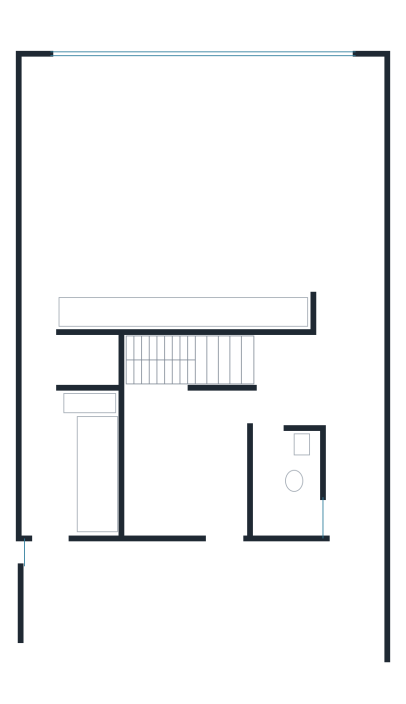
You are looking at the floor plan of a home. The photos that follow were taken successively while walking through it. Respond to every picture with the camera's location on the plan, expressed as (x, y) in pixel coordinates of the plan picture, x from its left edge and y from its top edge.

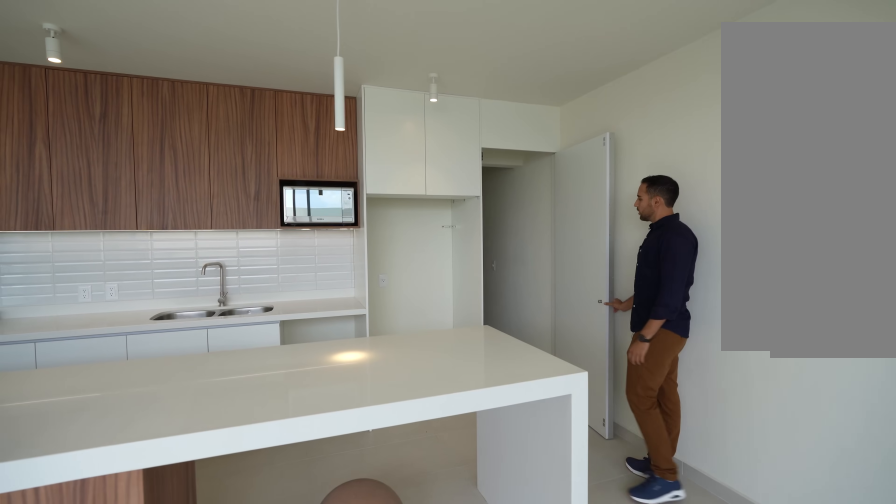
(205, 159)
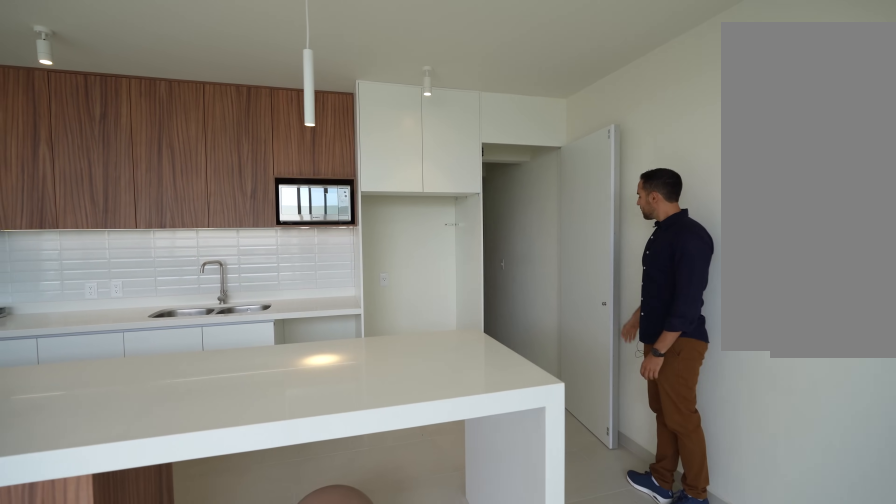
(202, 159)
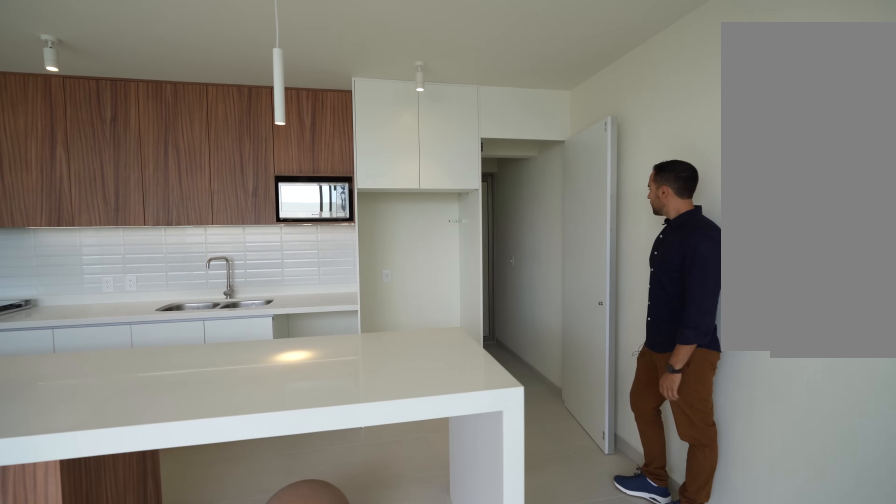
(178, 159)
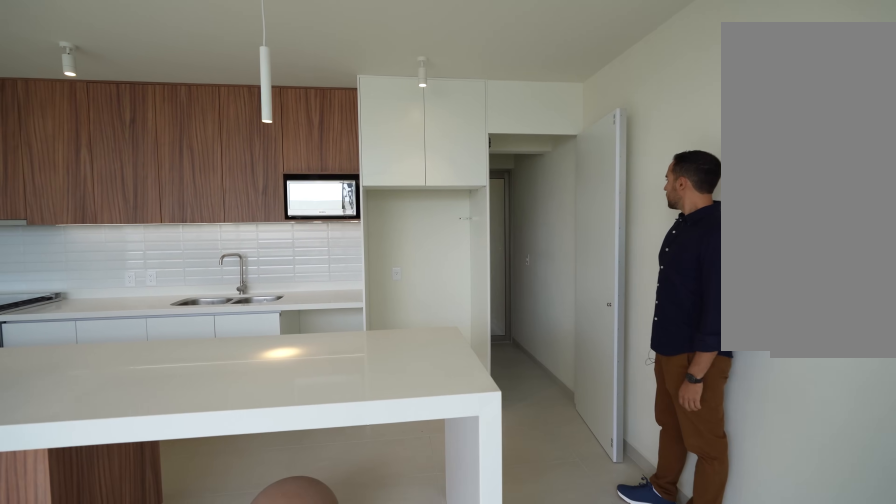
(139, 163)
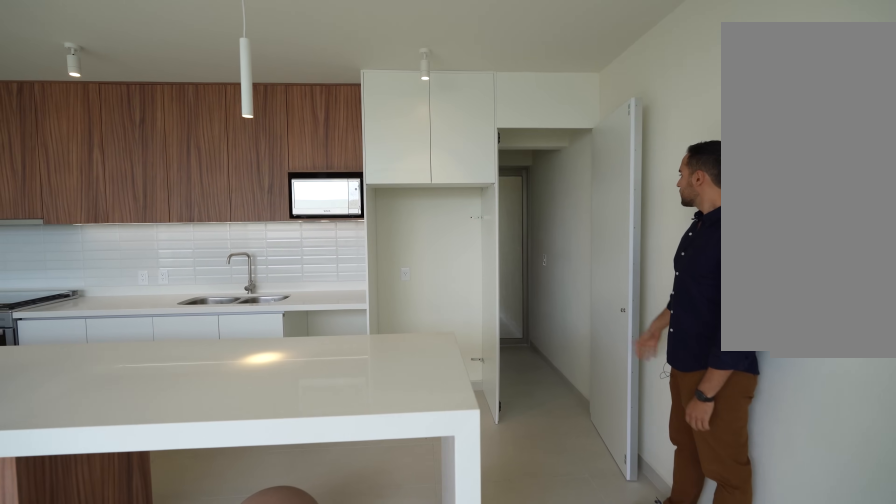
(122, 169)
